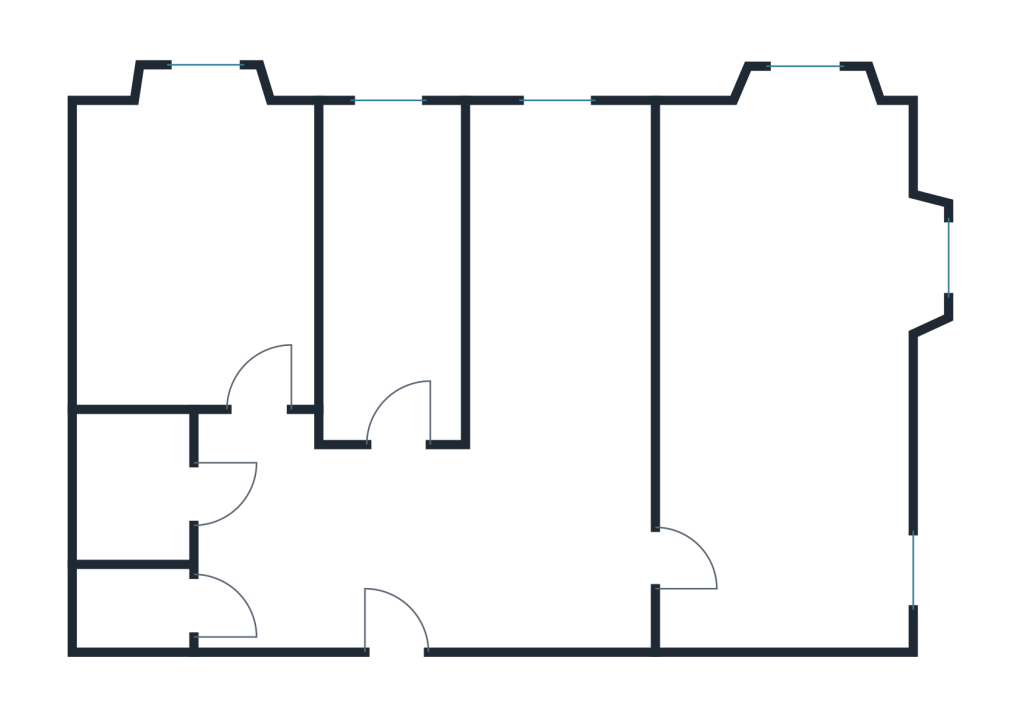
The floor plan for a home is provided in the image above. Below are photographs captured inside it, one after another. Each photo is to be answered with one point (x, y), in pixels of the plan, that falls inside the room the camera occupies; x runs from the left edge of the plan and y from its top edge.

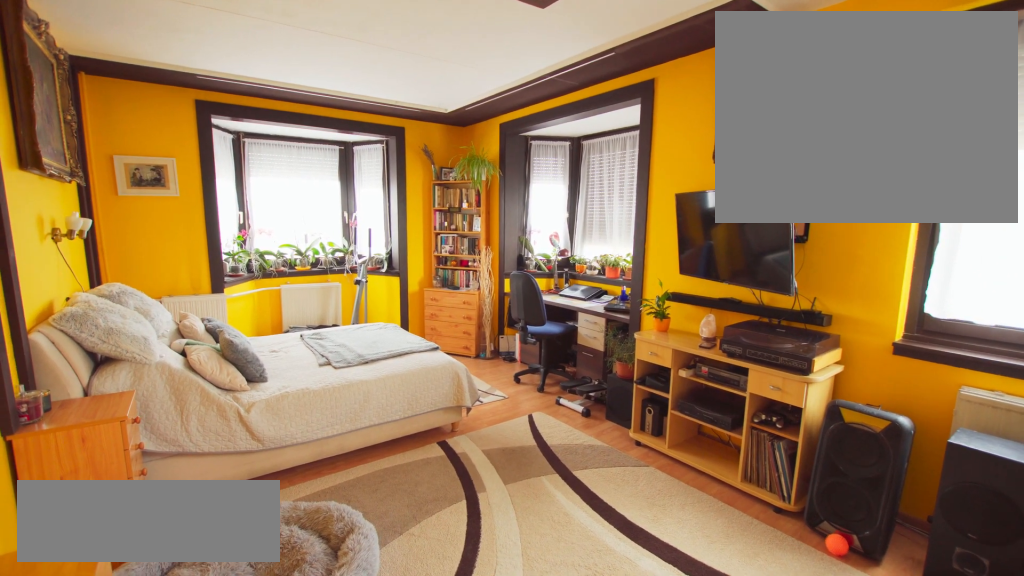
(788, 379)
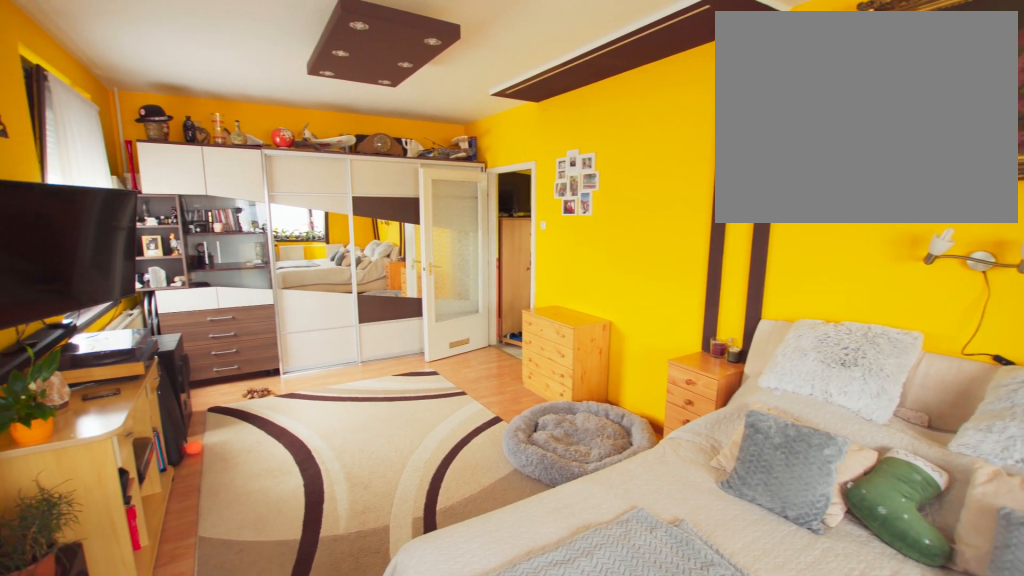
(789, 378)
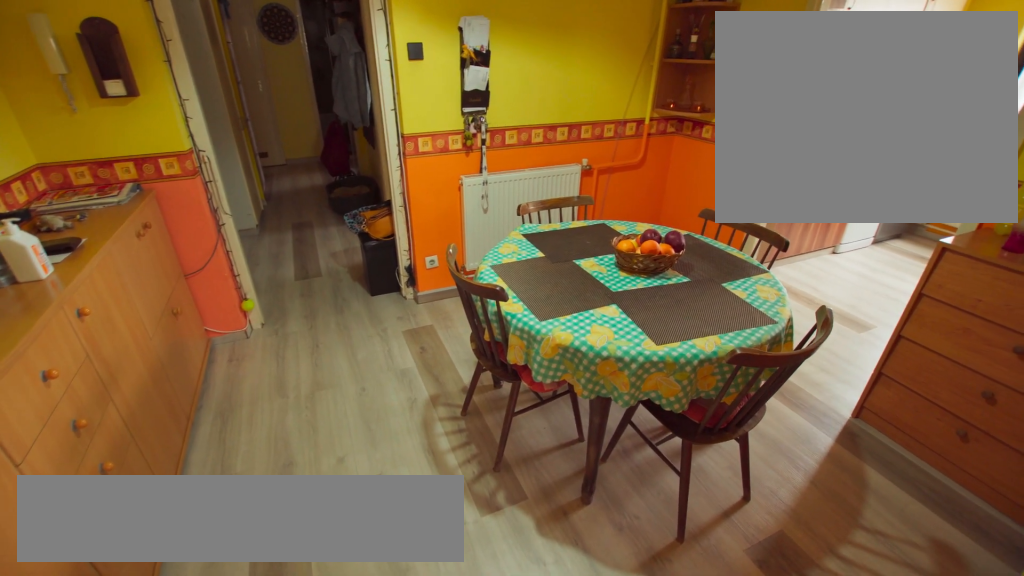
(564, 528)
